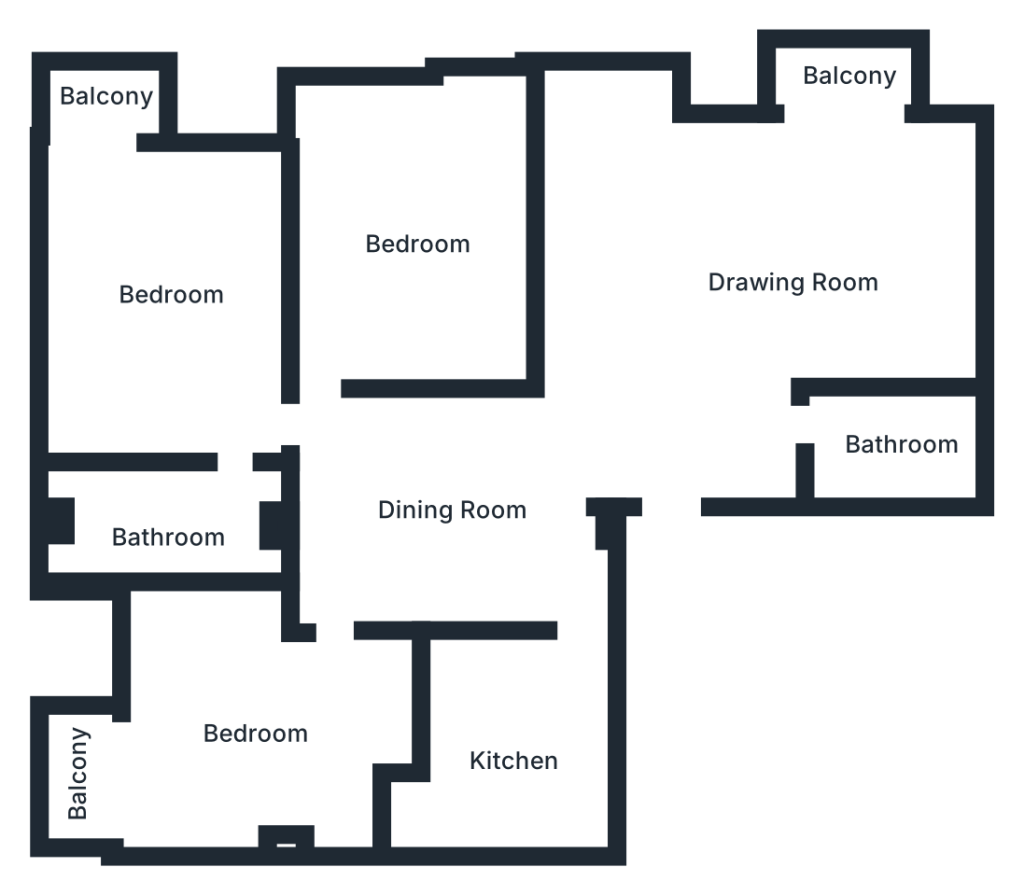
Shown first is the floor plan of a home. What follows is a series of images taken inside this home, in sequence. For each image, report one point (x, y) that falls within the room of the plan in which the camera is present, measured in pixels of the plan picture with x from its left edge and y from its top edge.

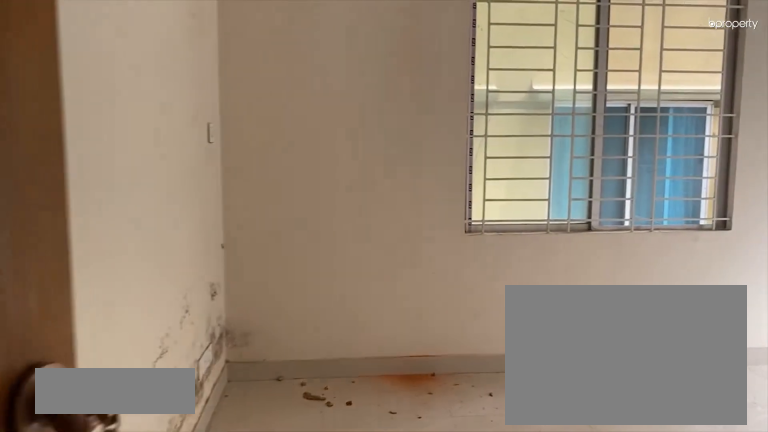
(179, 298)
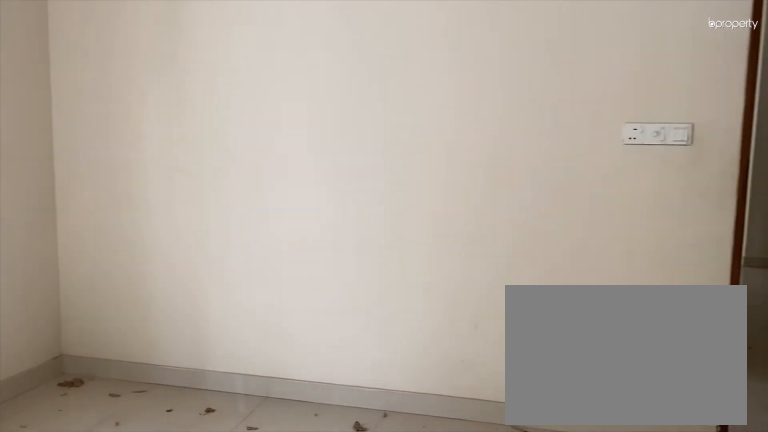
(179, 298)
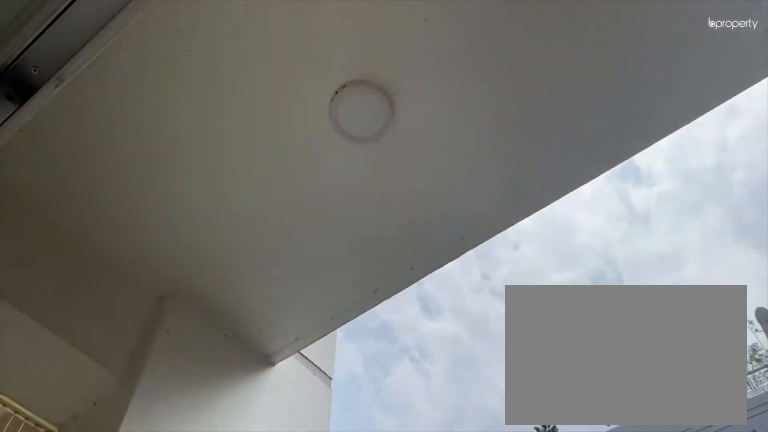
(99, 102)
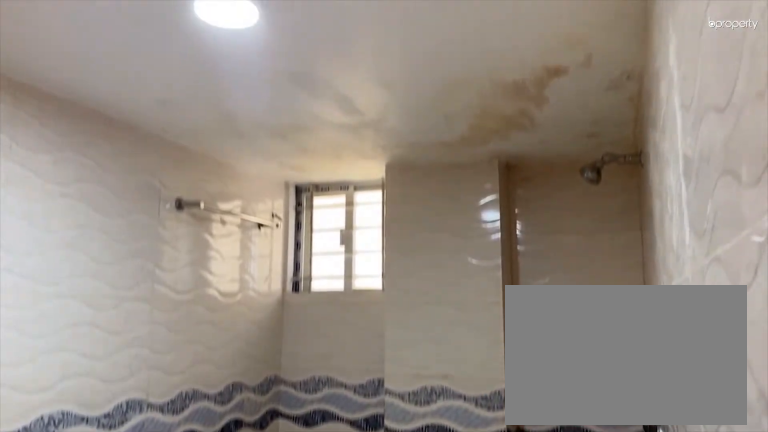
(172, 531)
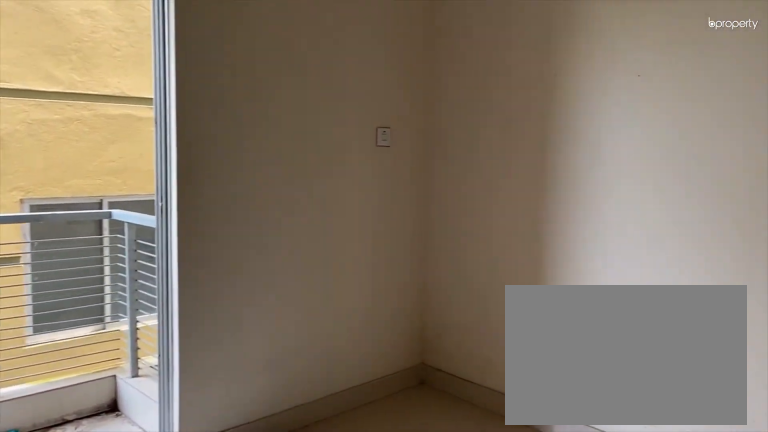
(265, 730)
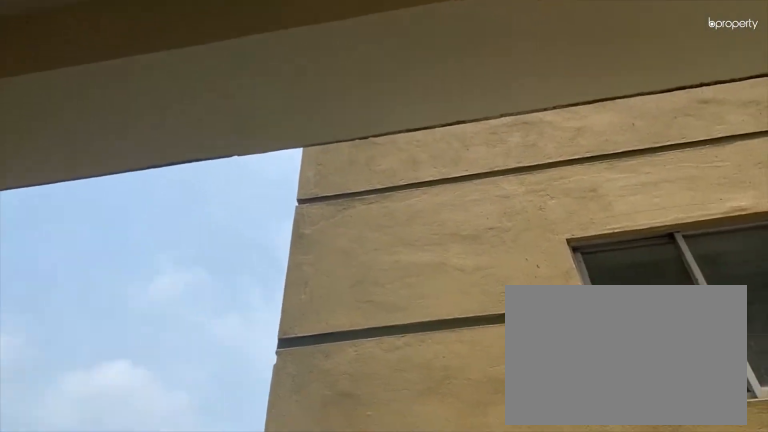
(81, 782)
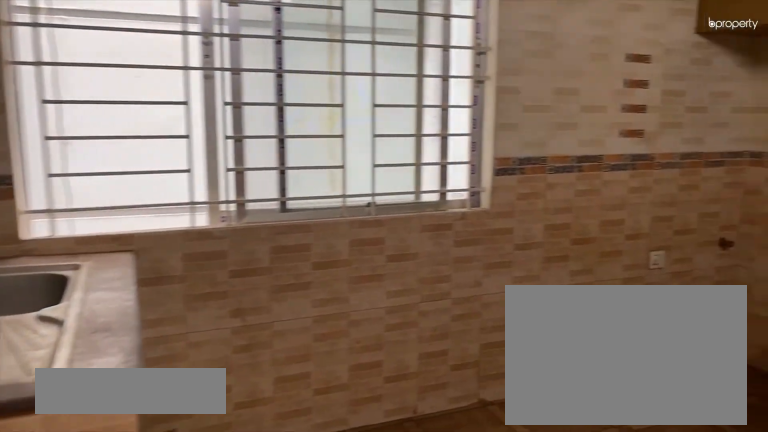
(516, 756)
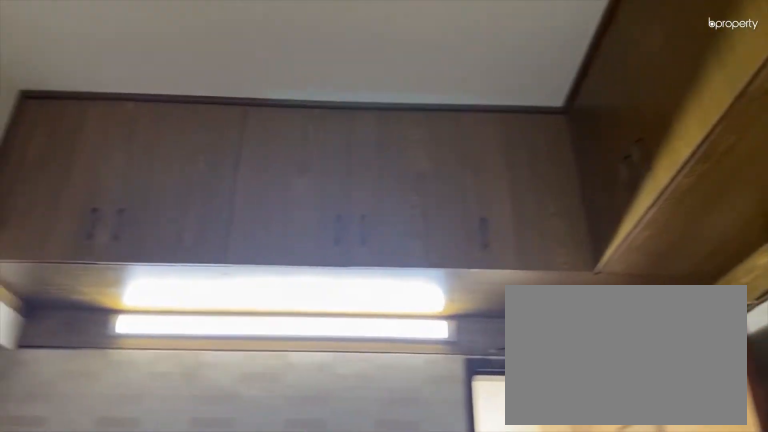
(516, 756)
